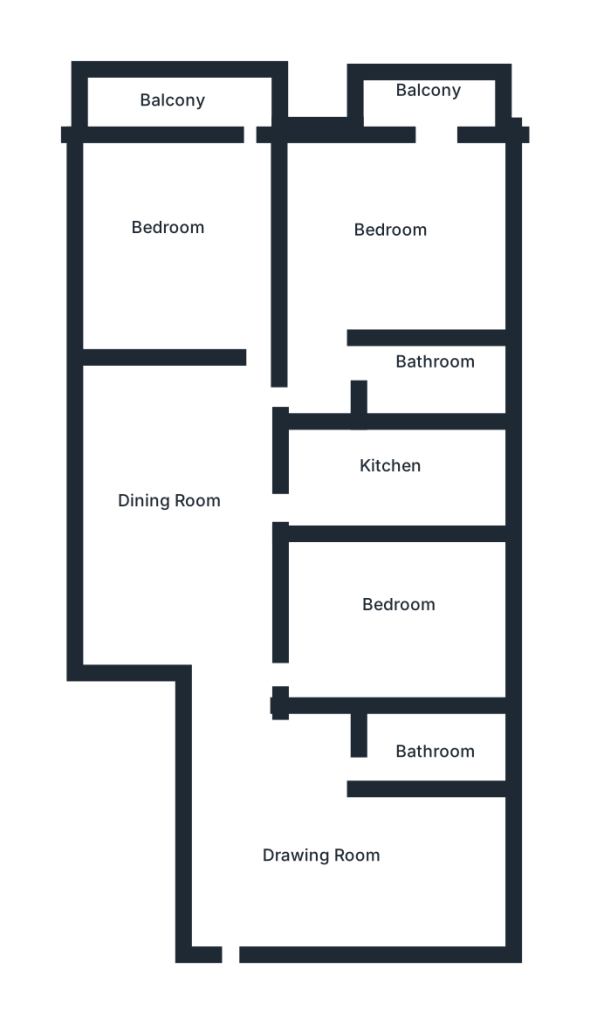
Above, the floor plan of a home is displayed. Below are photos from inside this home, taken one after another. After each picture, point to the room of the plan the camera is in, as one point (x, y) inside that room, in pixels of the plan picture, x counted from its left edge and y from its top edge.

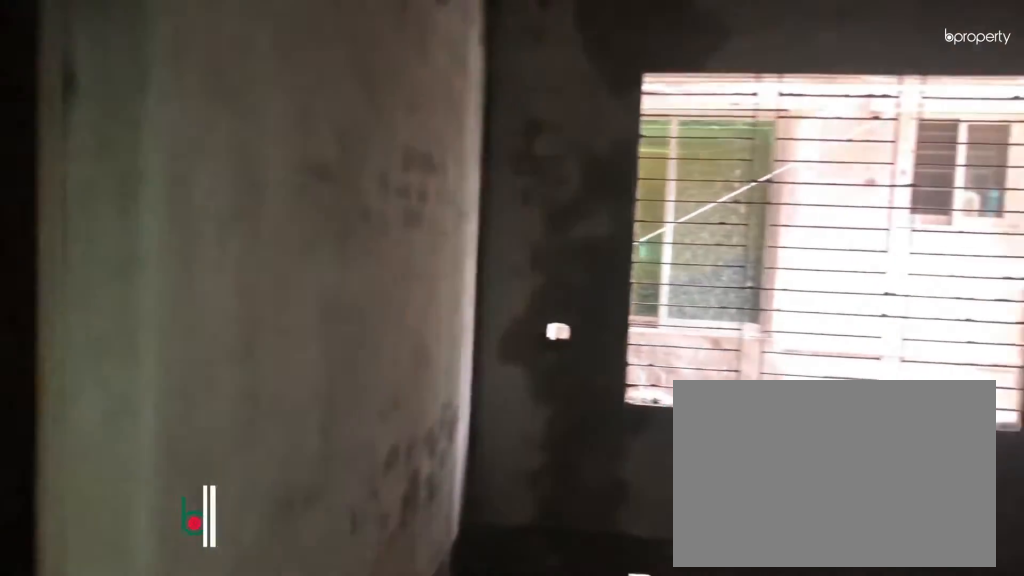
(294, 852)
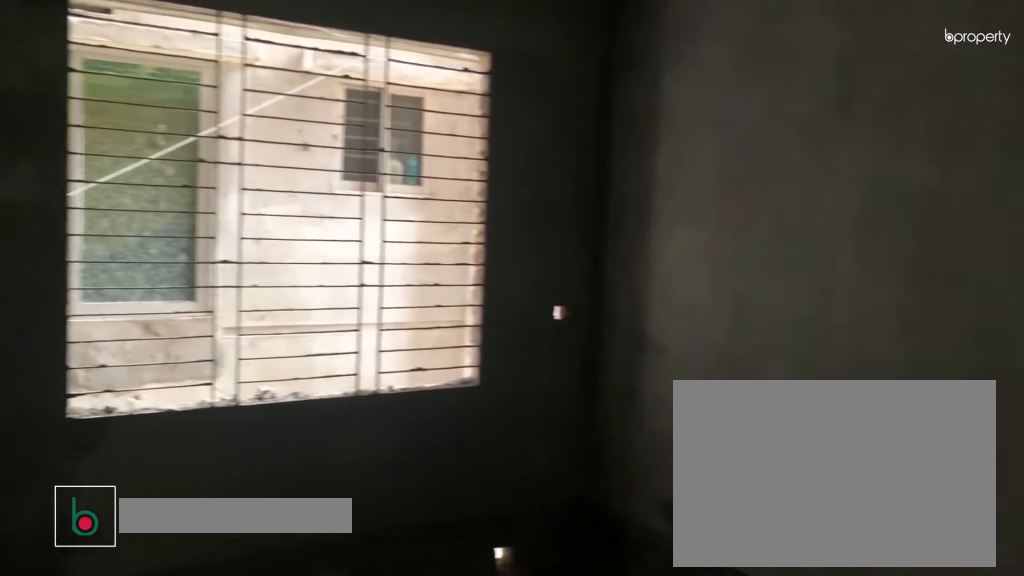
(294, 852)
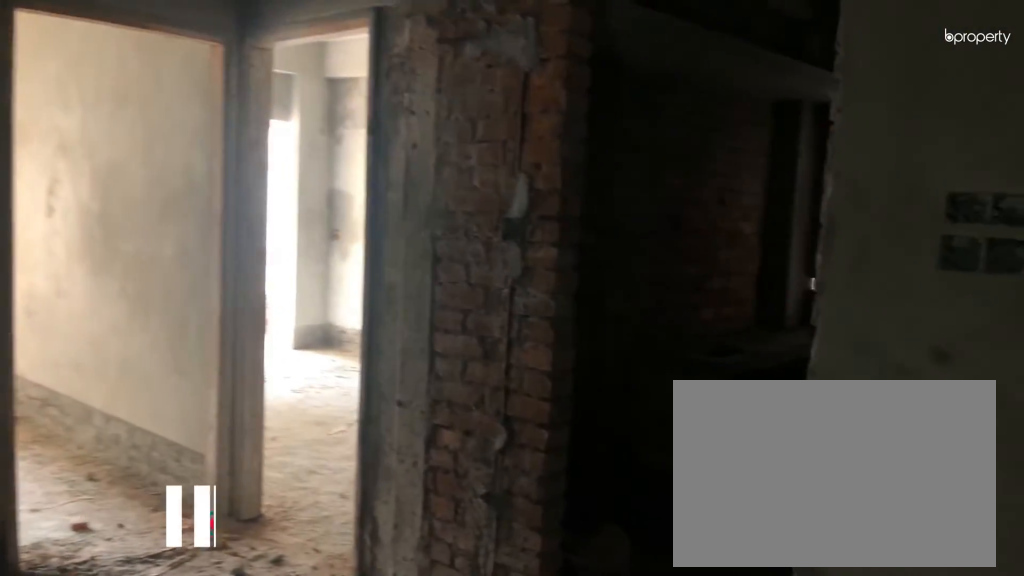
(188, 503)
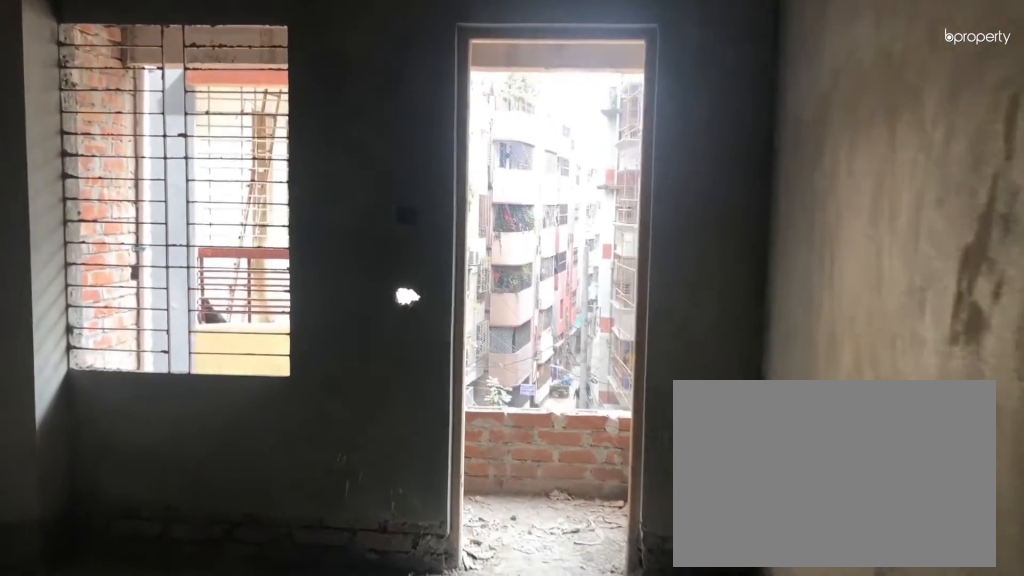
(195, 222)
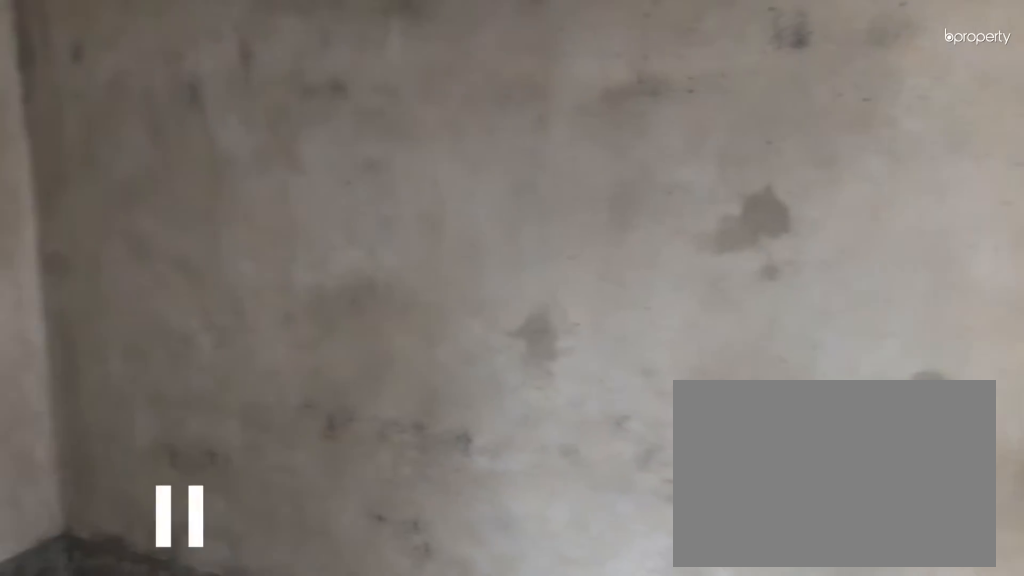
(195, 222)
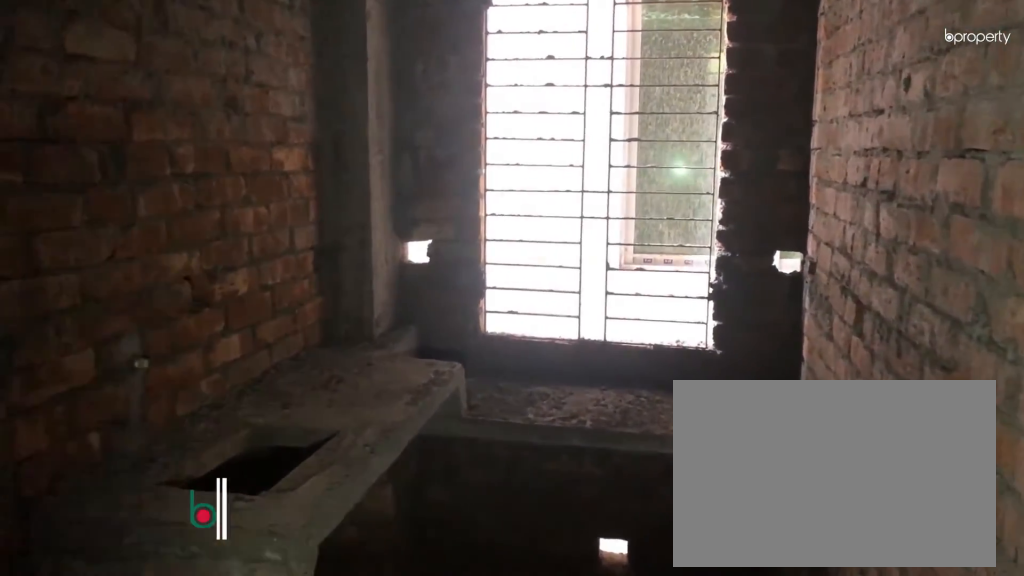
(394, 493)
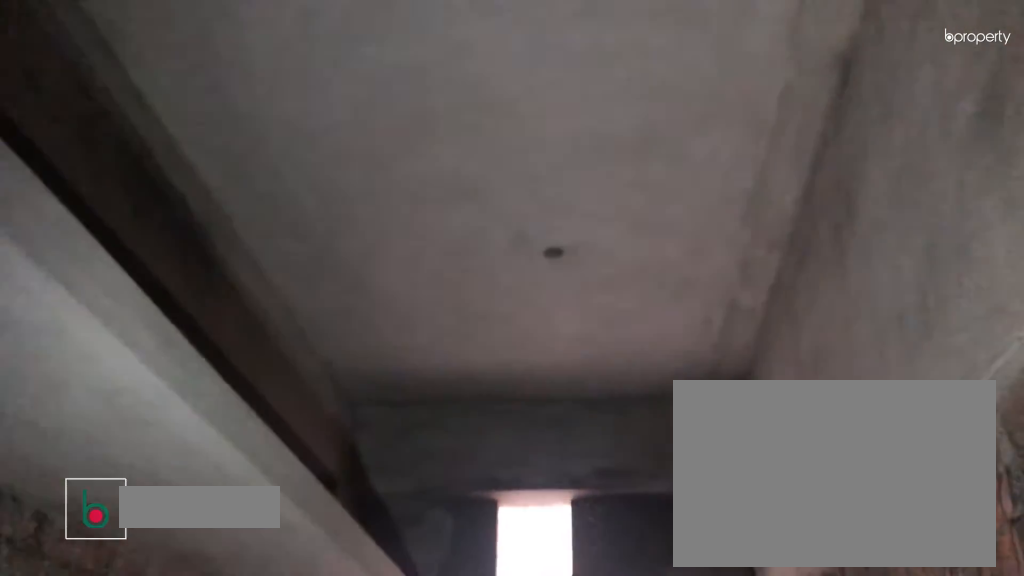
(394, 493)
